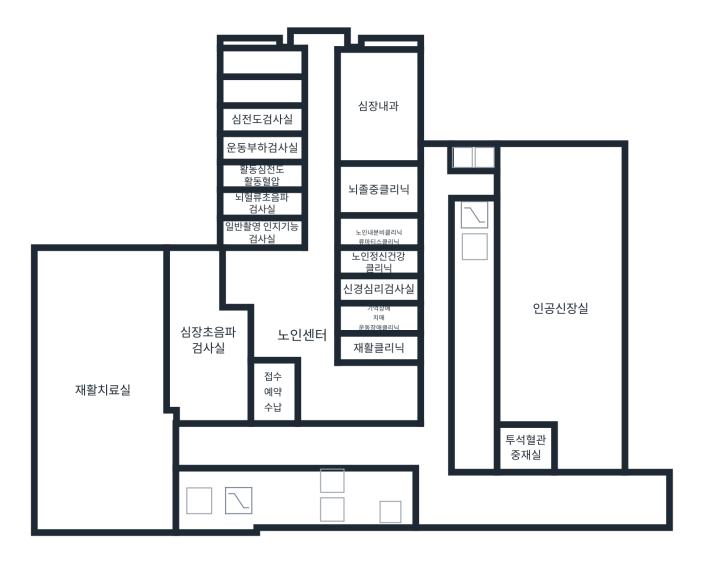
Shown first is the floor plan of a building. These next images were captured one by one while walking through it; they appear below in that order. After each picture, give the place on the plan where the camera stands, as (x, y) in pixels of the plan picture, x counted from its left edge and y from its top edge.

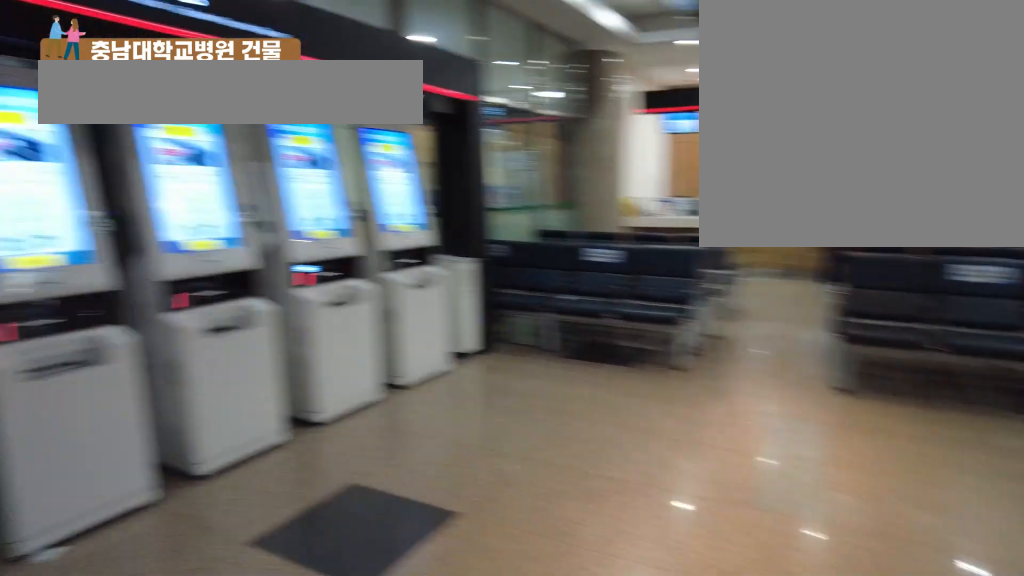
(333, 443)
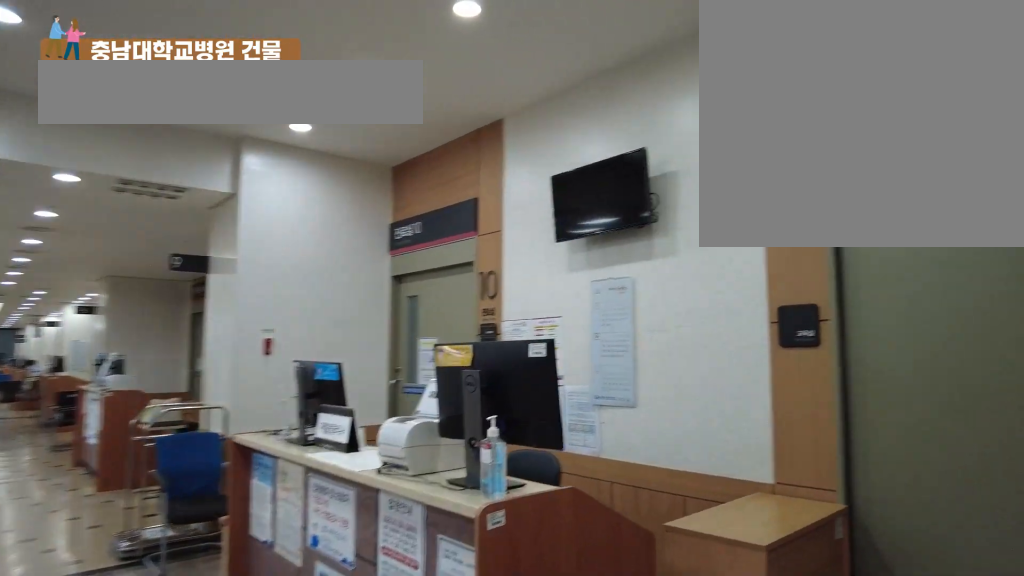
(333, 374)
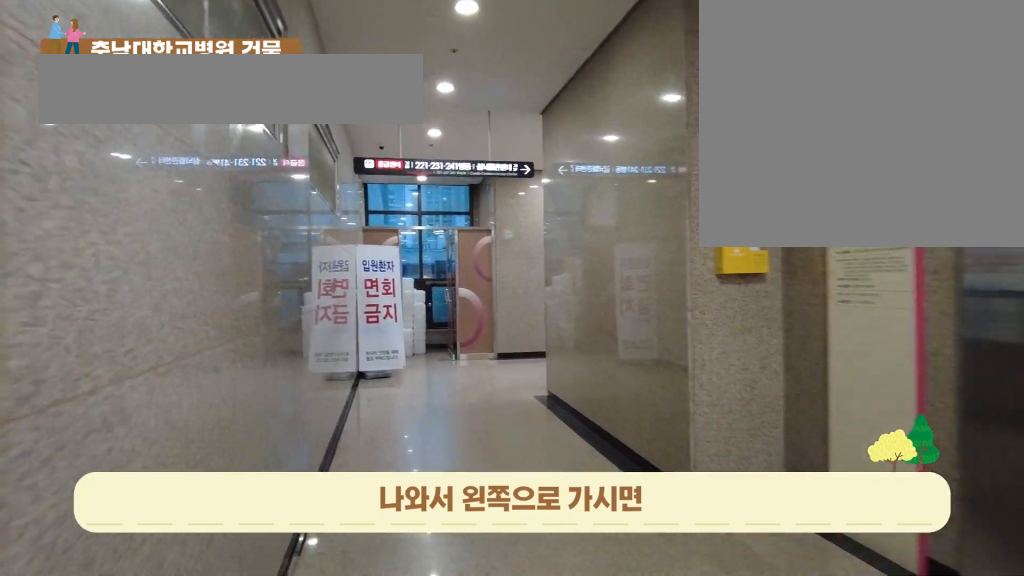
(436, 419)
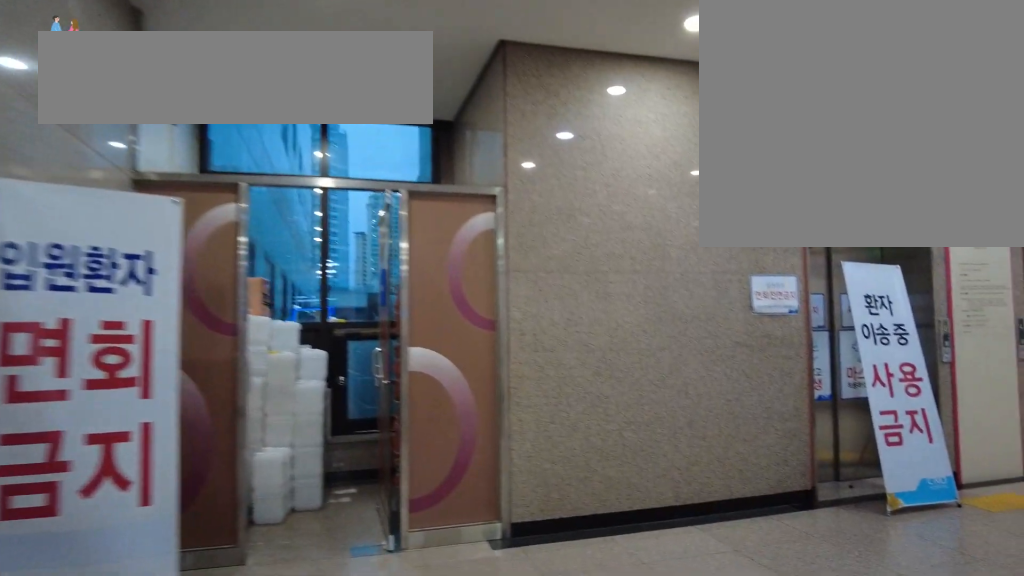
(437, 266)
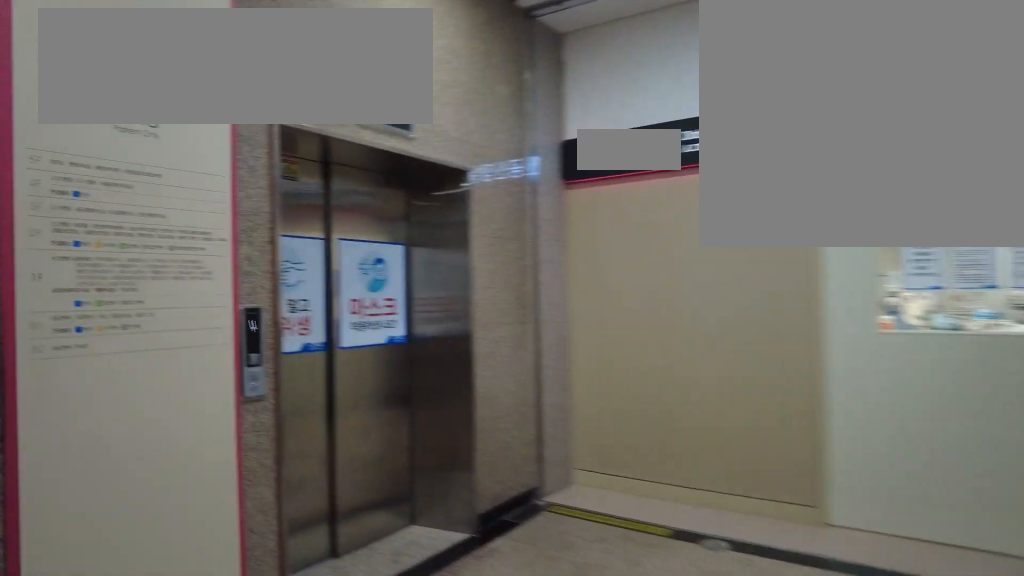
(436, 203)
